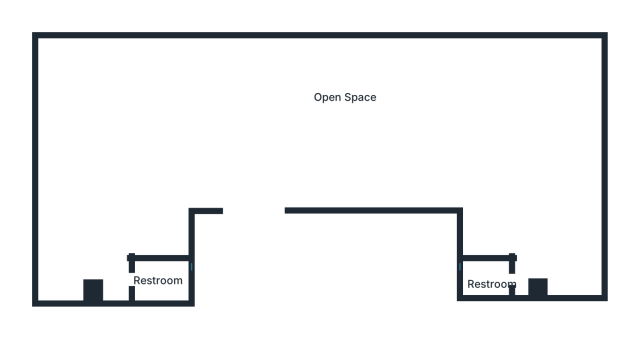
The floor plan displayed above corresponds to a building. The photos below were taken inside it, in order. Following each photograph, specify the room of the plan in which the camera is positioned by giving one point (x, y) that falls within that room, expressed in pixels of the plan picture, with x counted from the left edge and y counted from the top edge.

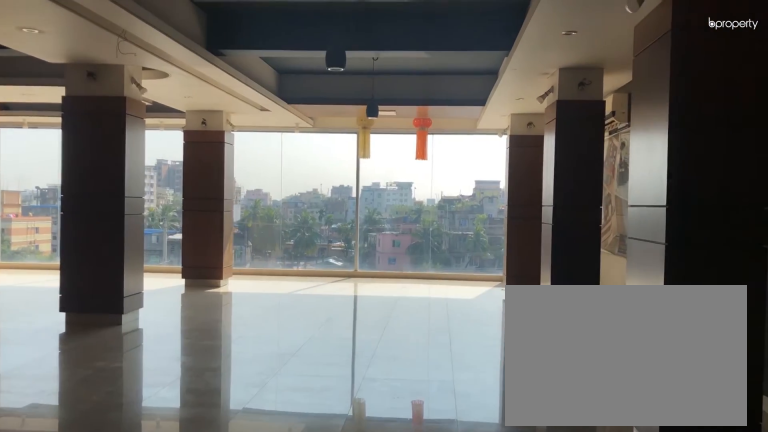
(339, 109)
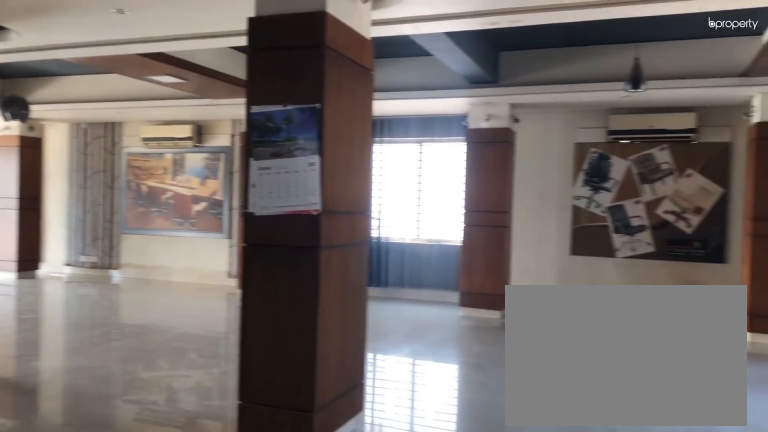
(339, 109)
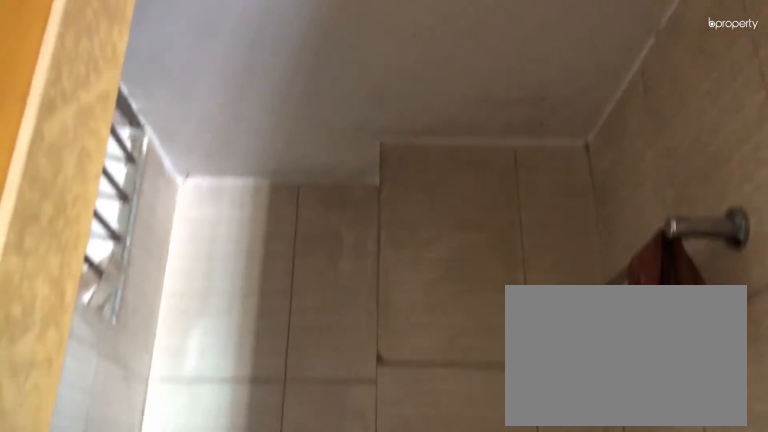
(161, 282)
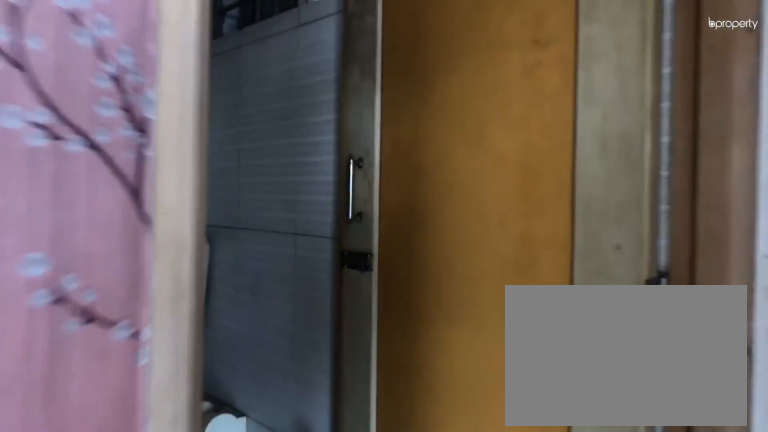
(501, 280)
